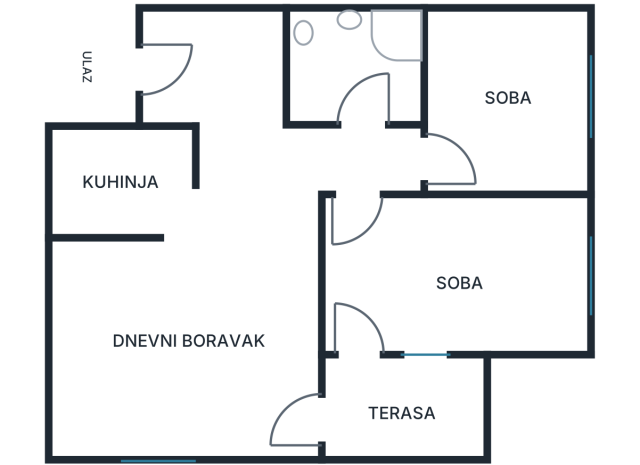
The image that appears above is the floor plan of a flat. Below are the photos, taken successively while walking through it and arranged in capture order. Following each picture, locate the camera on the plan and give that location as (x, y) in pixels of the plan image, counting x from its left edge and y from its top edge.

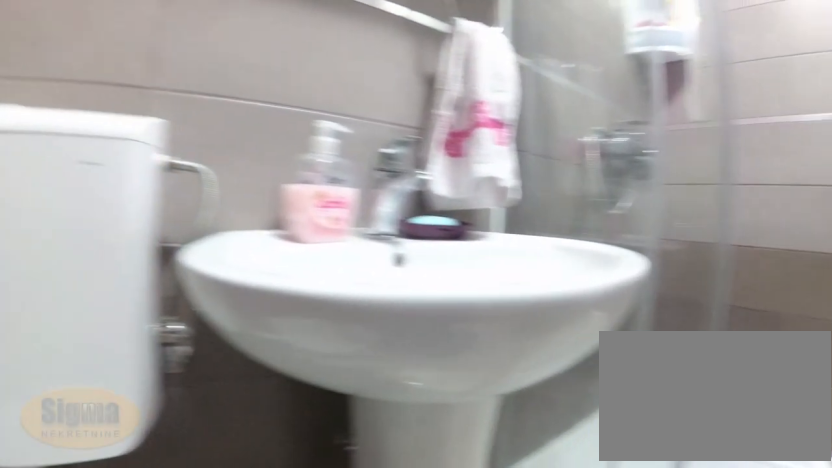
(317, 78)
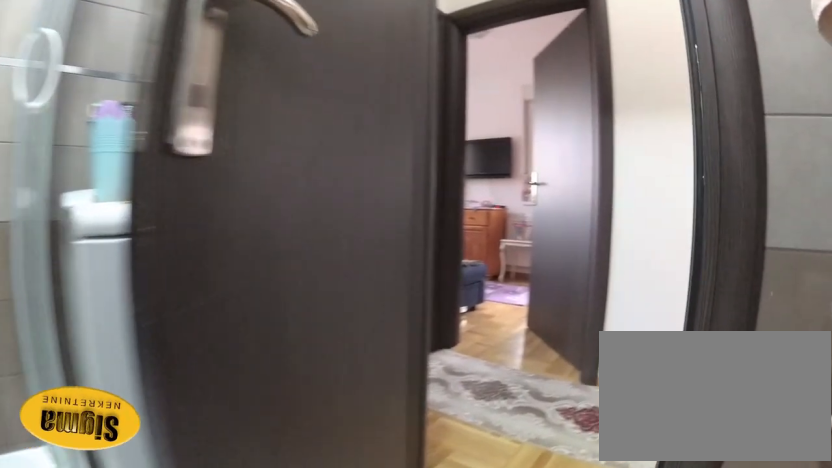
(344, 55)
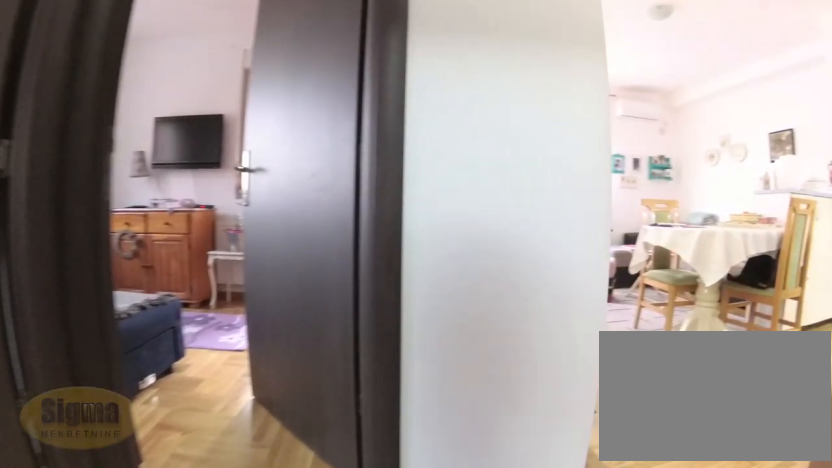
(374, 115)
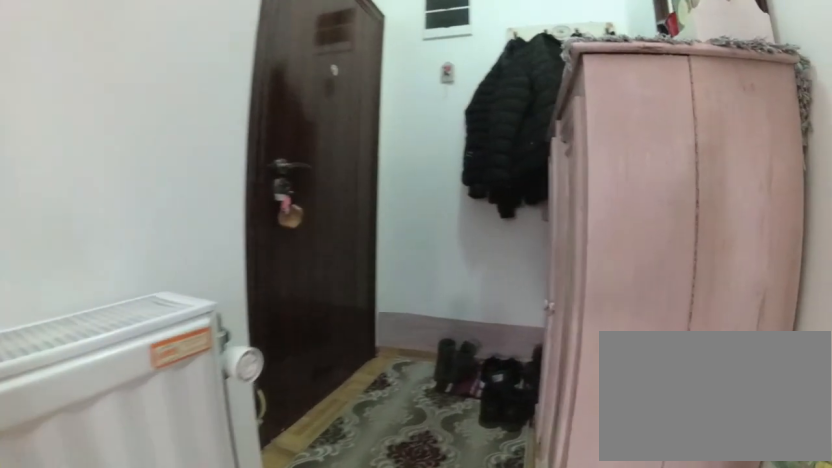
(259, 148)
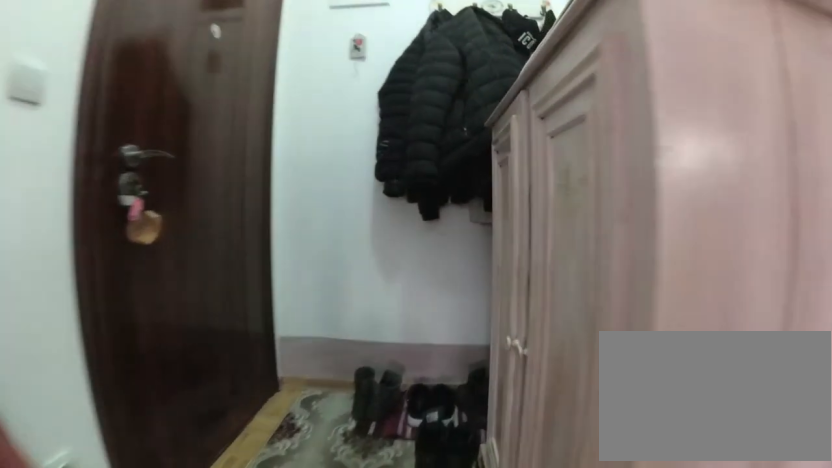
(257, 135)
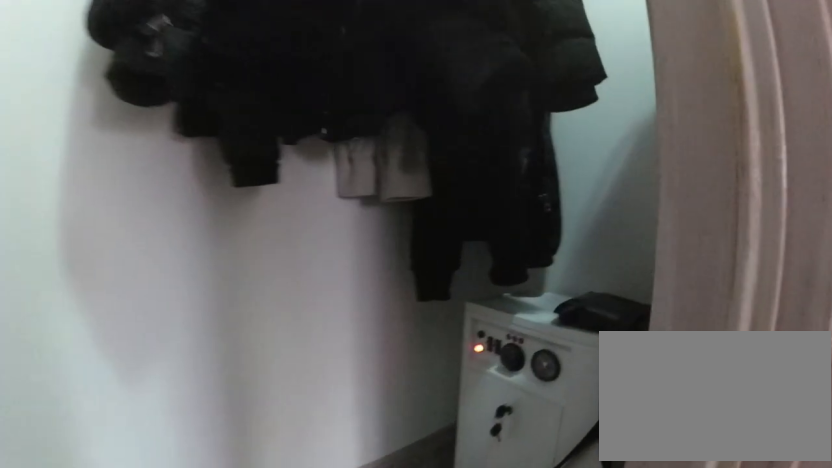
(248, 81)
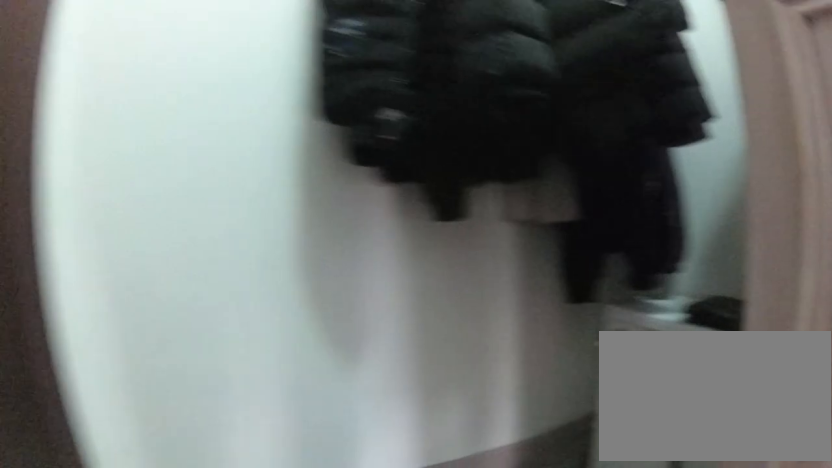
(240, 72)
